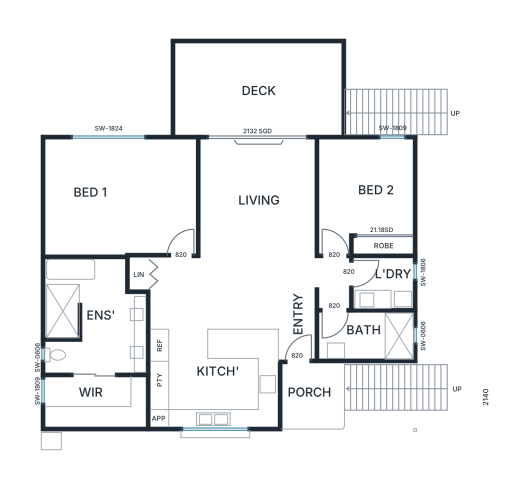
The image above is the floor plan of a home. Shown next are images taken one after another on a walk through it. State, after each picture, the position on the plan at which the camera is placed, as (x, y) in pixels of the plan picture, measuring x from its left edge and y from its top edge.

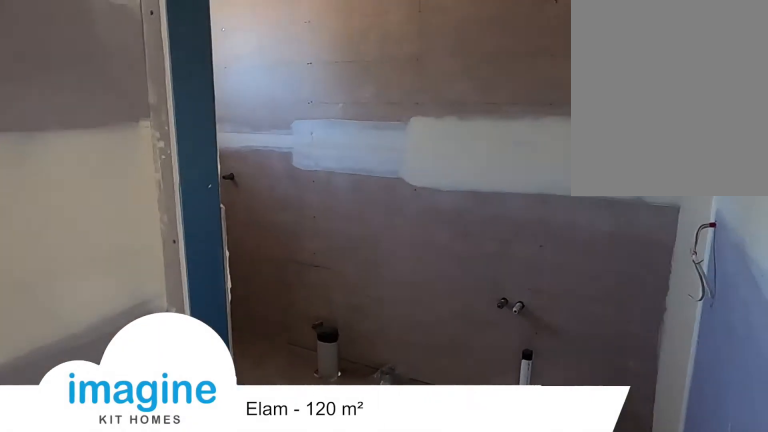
(319, 271)
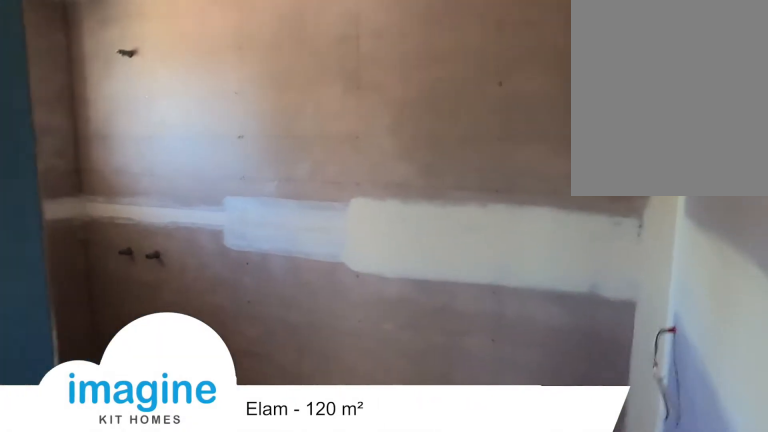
(338, 283)
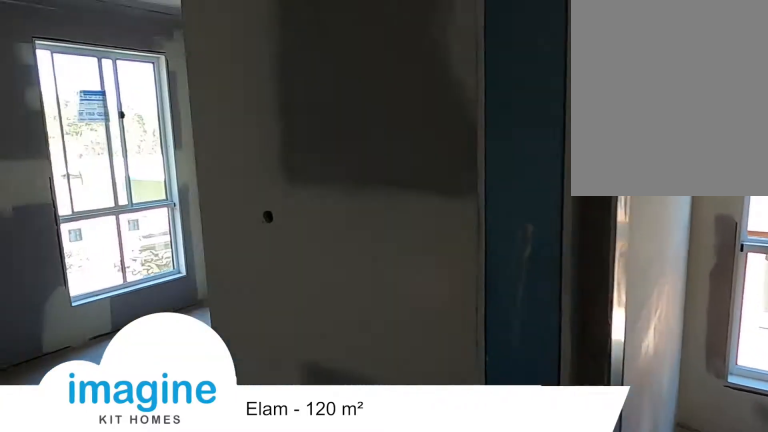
(334, 270)
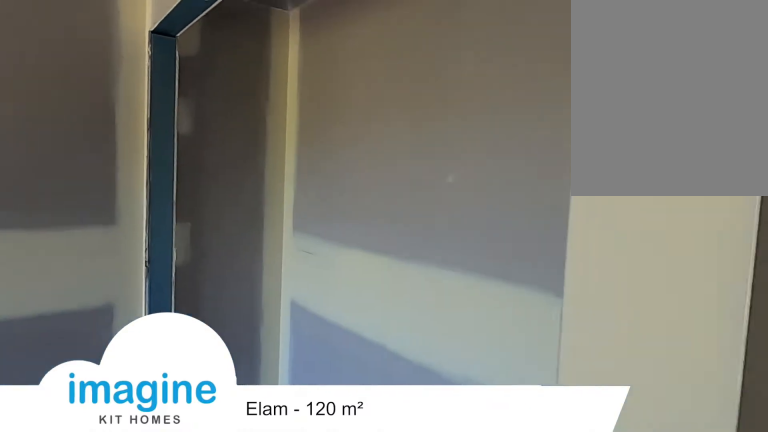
(368, 216)
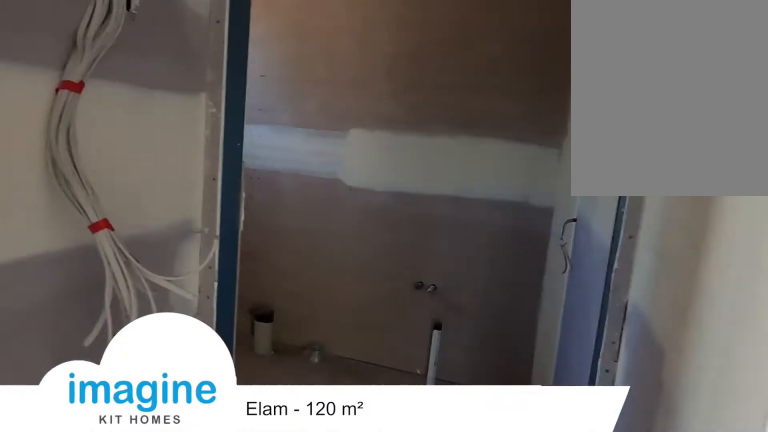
(318, 274)
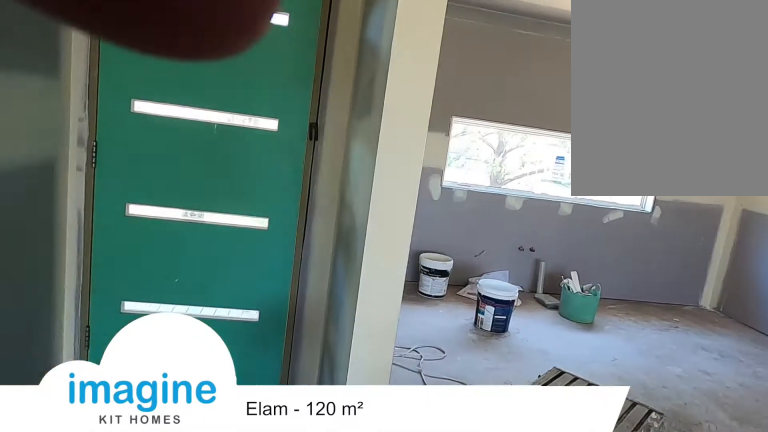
(286, 278)
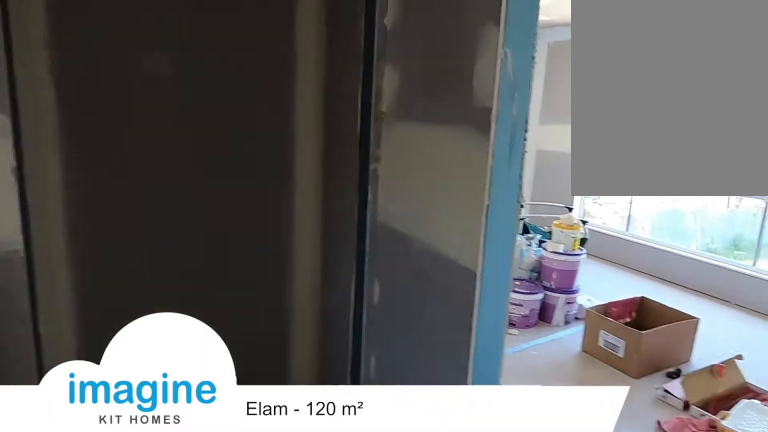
(216, 274)
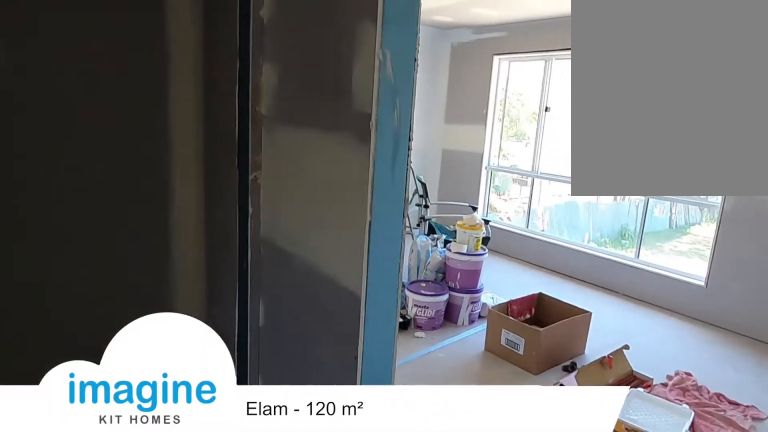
(210, 268)
